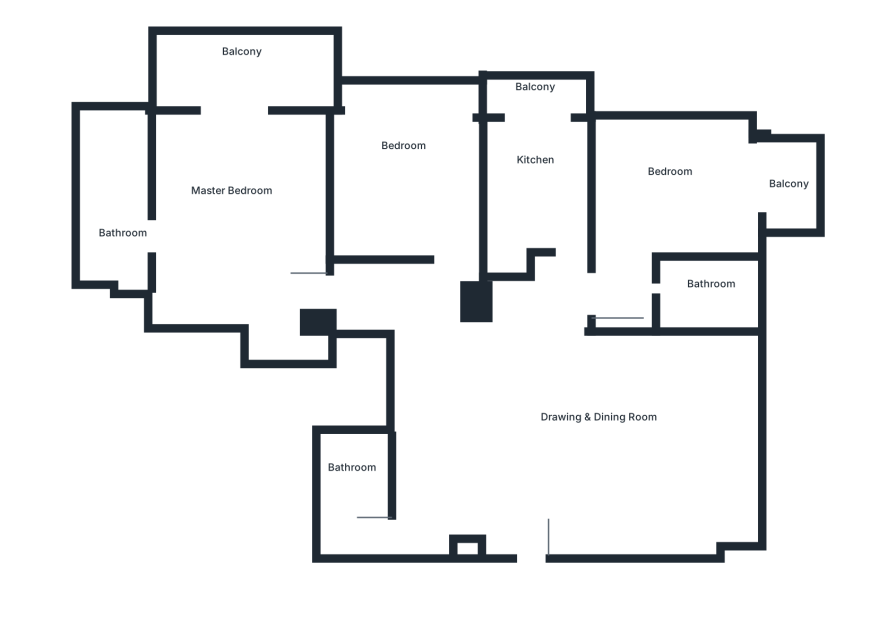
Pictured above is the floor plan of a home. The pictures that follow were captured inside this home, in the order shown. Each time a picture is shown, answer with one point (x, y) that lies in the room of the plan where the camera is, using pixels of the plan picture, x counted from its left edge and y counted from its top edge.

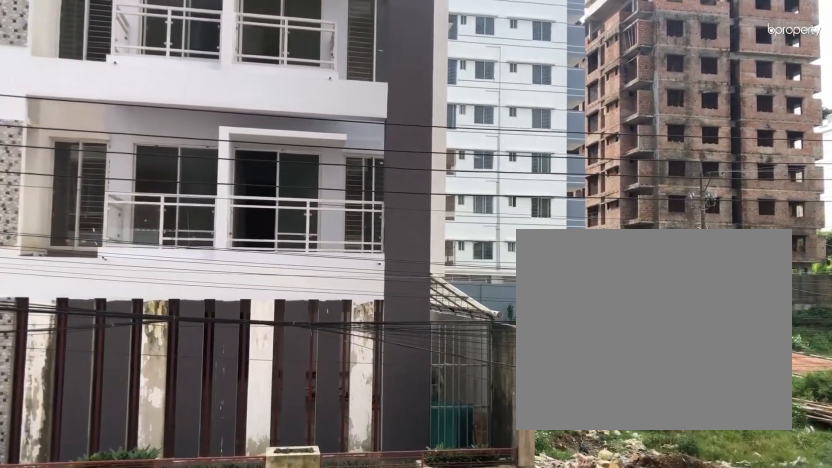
(247, 72)
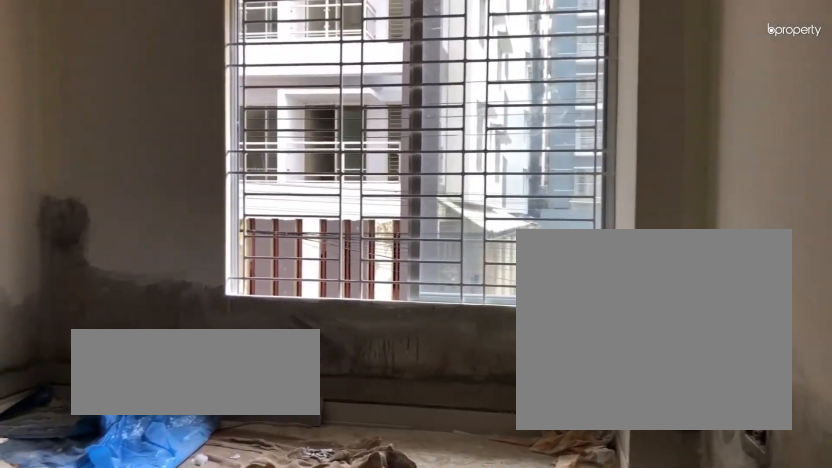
(407, 159)
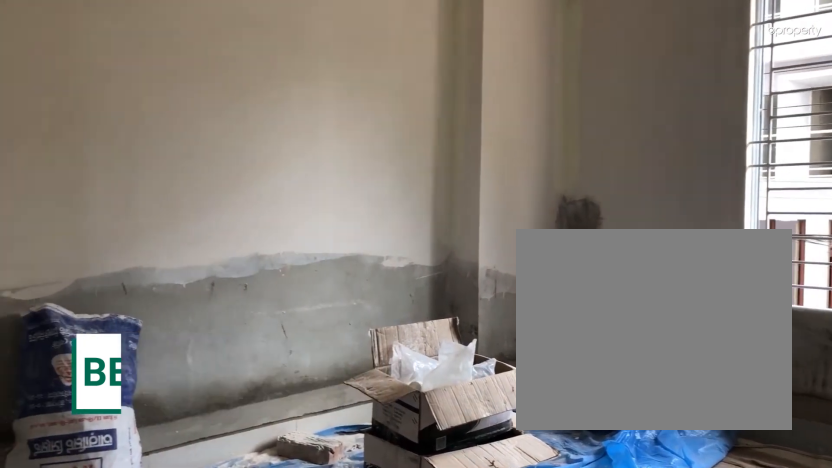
(407, 159)
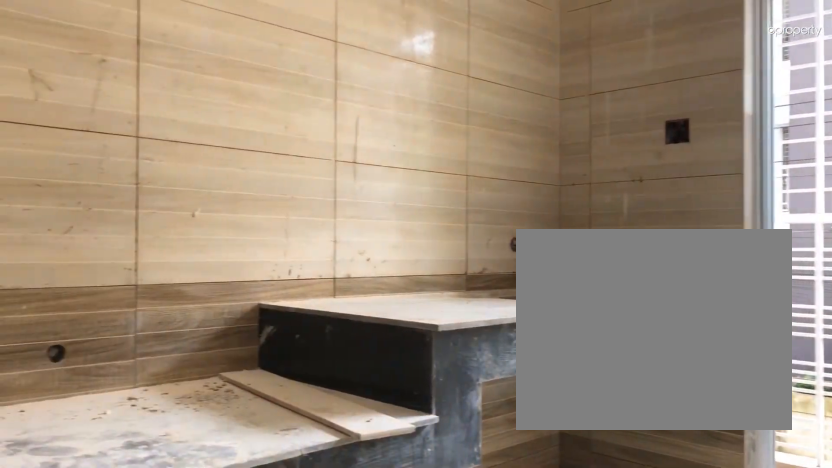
(531, 169)
